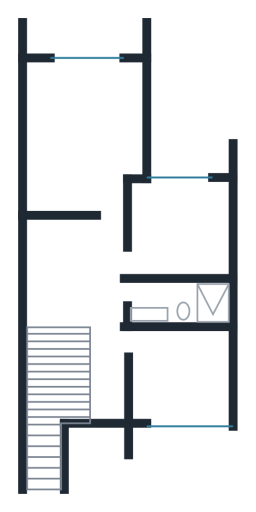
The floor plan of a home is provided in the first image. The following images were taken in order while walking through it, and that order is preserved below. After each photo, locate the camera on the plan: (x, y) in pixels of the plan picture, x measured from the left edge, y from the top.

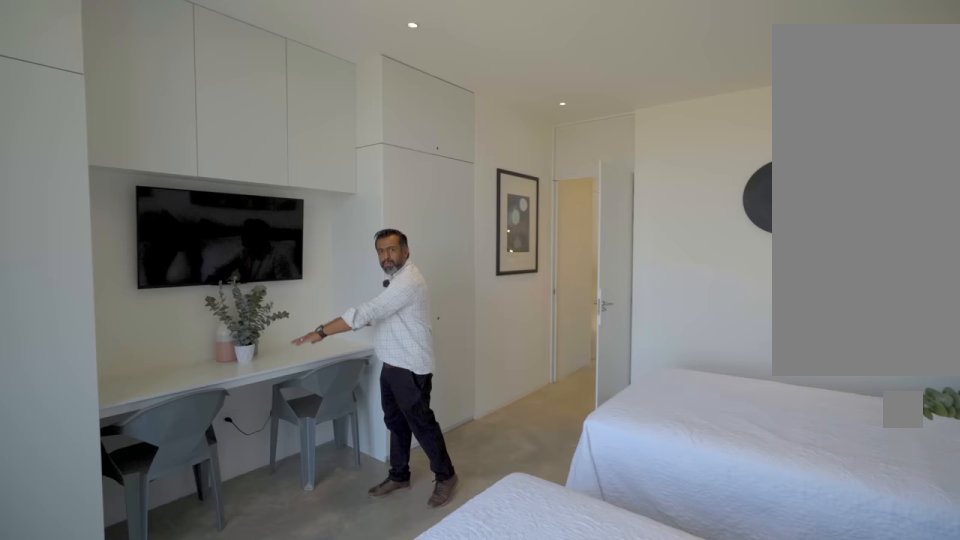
(106, 129)
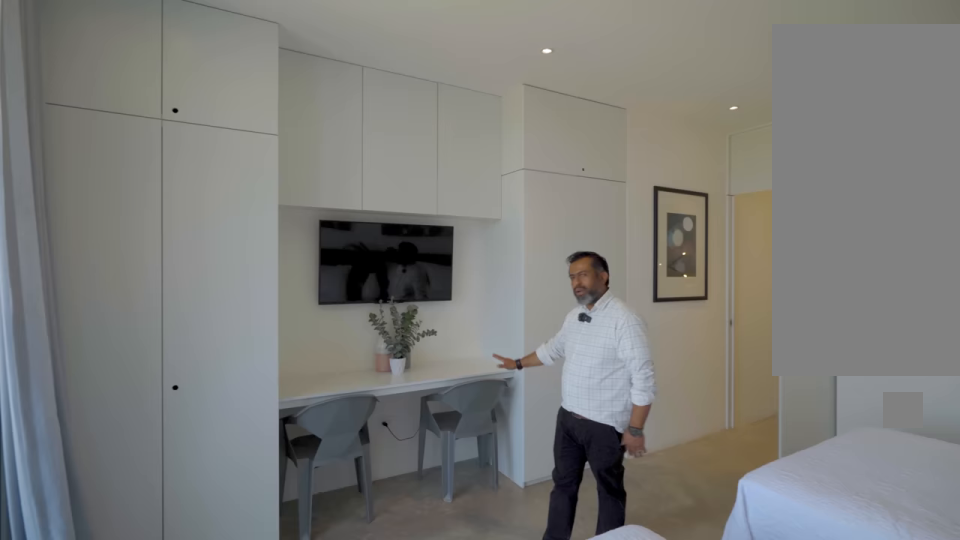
(106, 129)
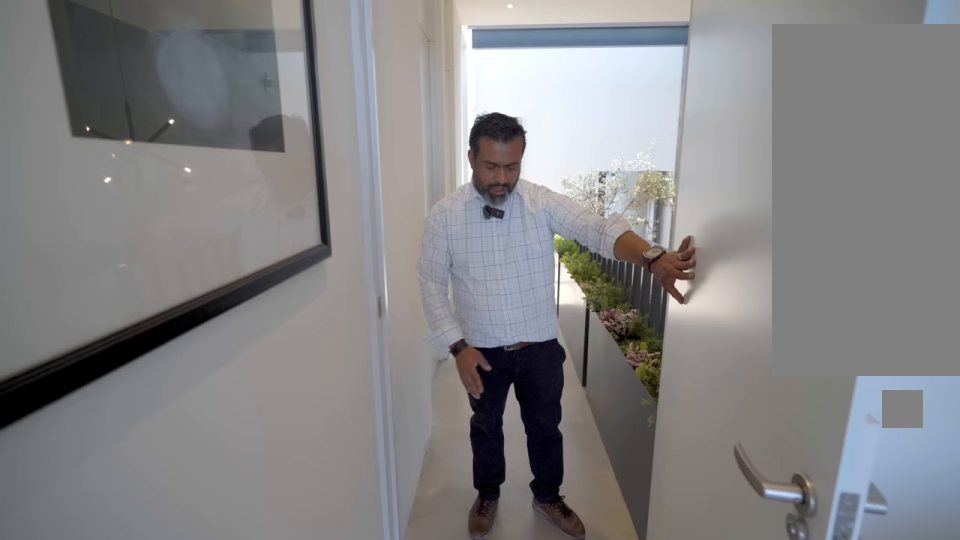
(113, 212)
